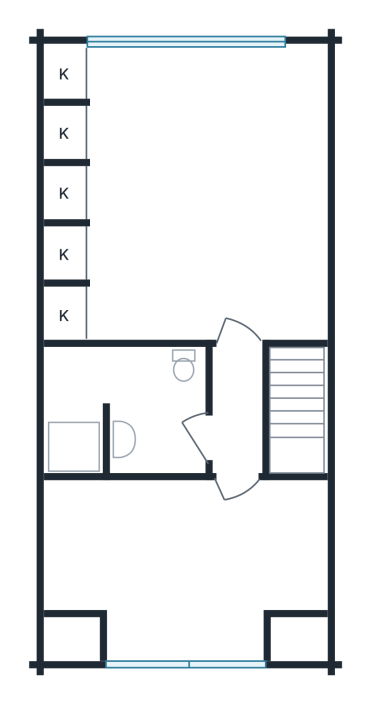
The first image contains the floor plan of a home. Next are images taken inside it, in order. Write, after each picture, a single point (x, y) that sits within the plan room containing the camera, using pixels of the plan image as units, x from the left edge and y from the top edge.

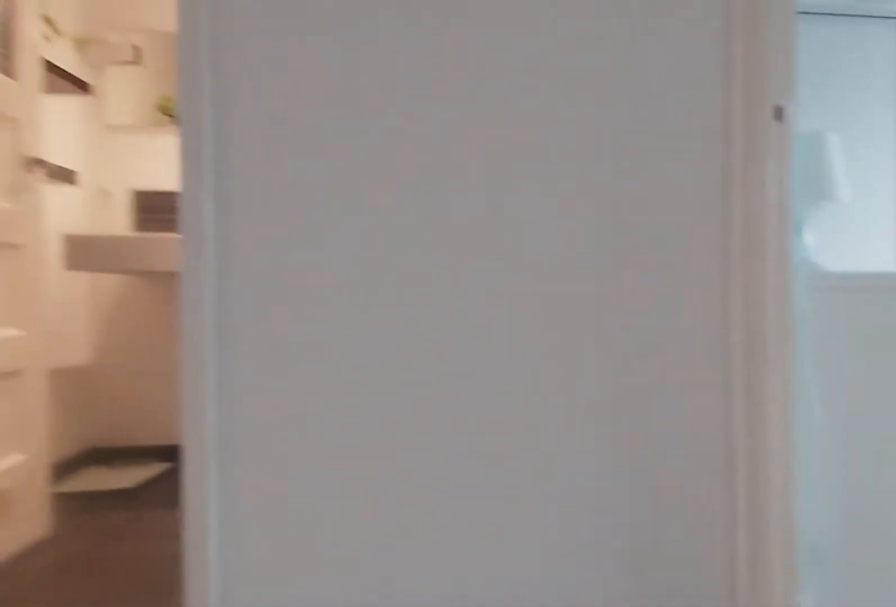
(245, 413)
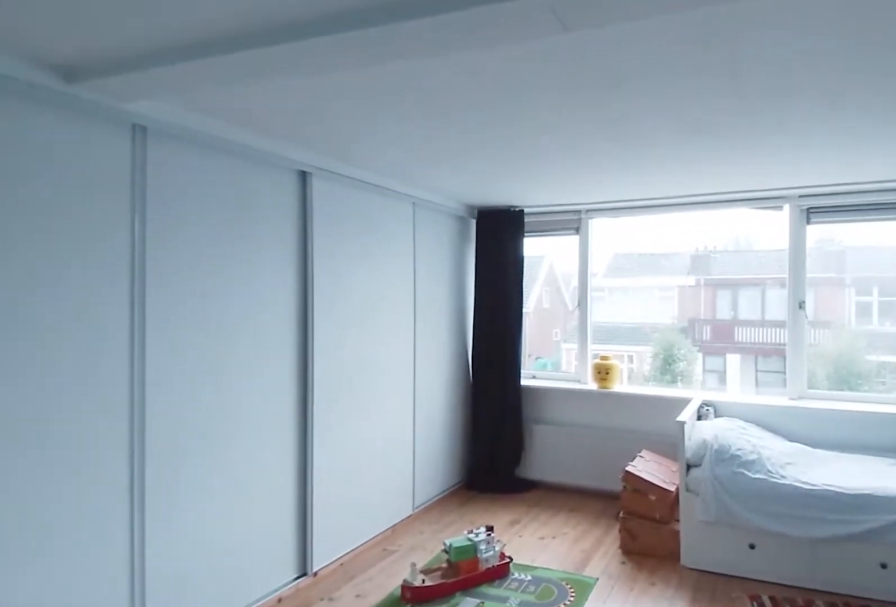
(191, 126)
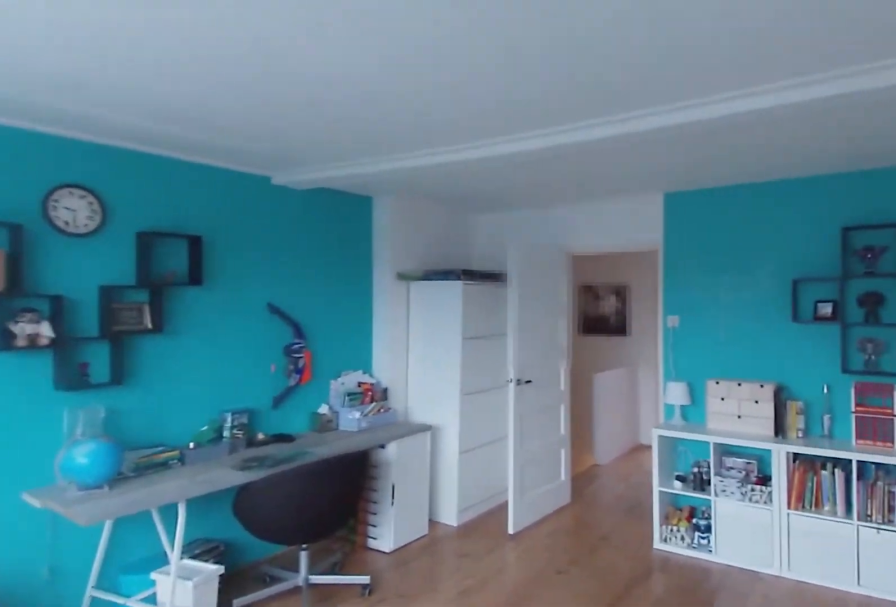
(191, 126)
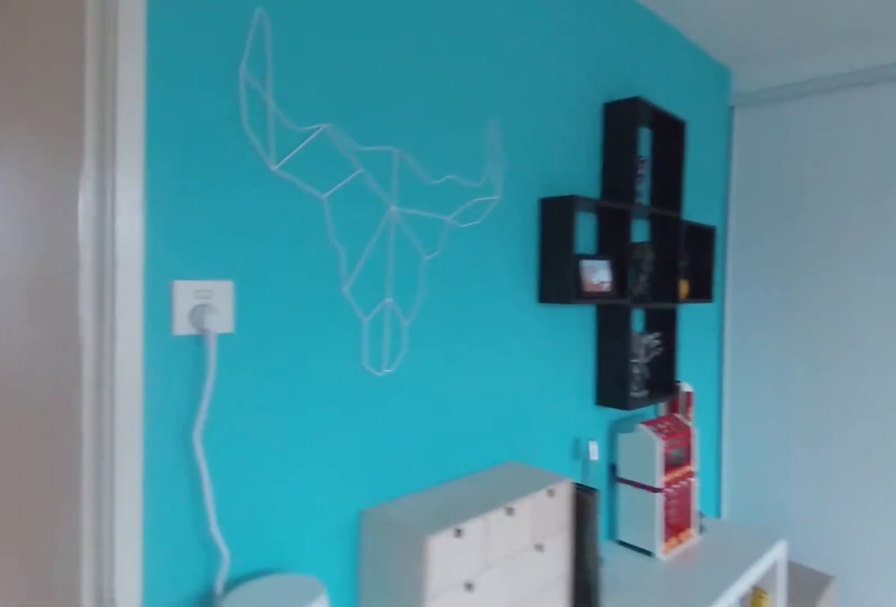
(191, 126)
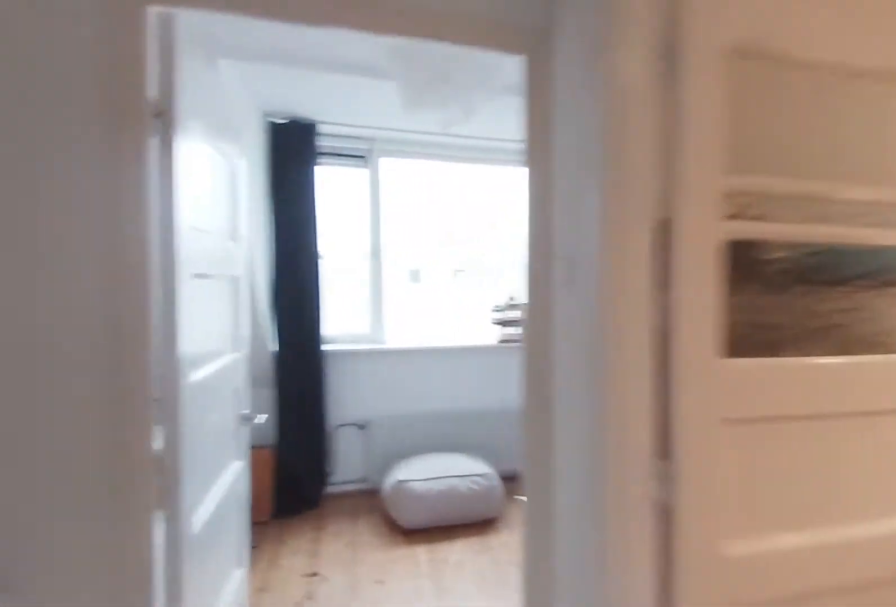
(245, 413)
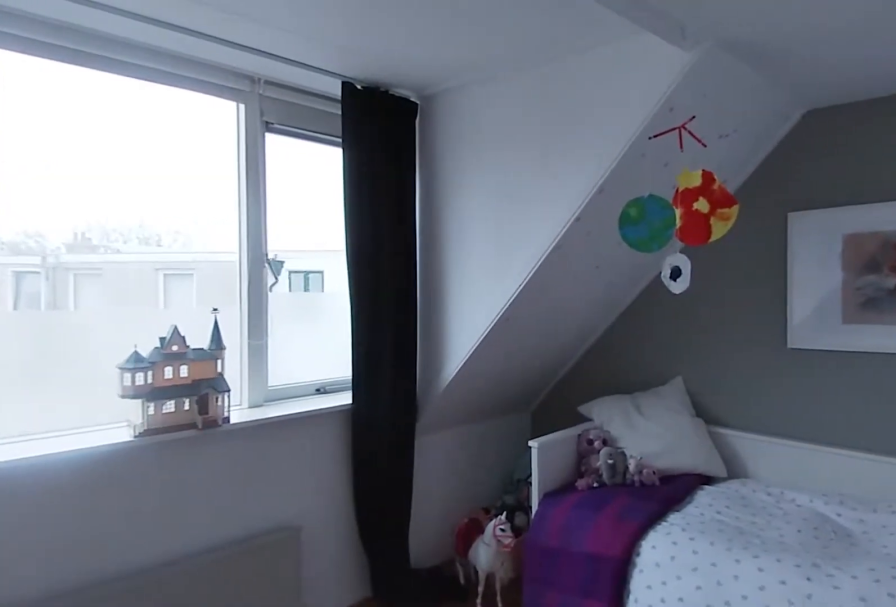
(186, 561)
